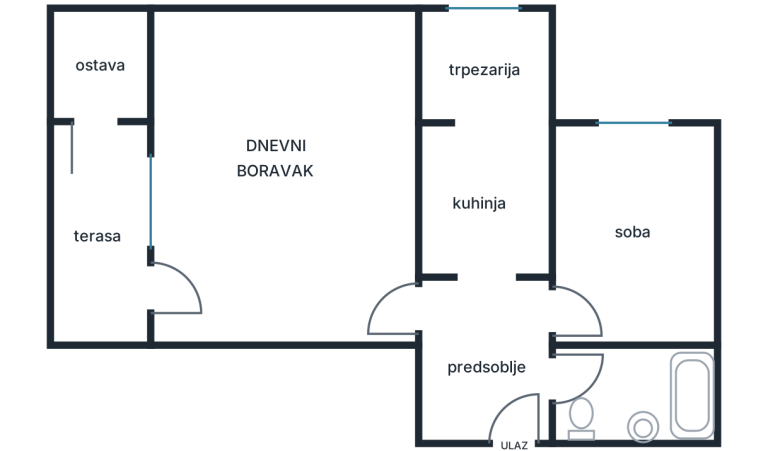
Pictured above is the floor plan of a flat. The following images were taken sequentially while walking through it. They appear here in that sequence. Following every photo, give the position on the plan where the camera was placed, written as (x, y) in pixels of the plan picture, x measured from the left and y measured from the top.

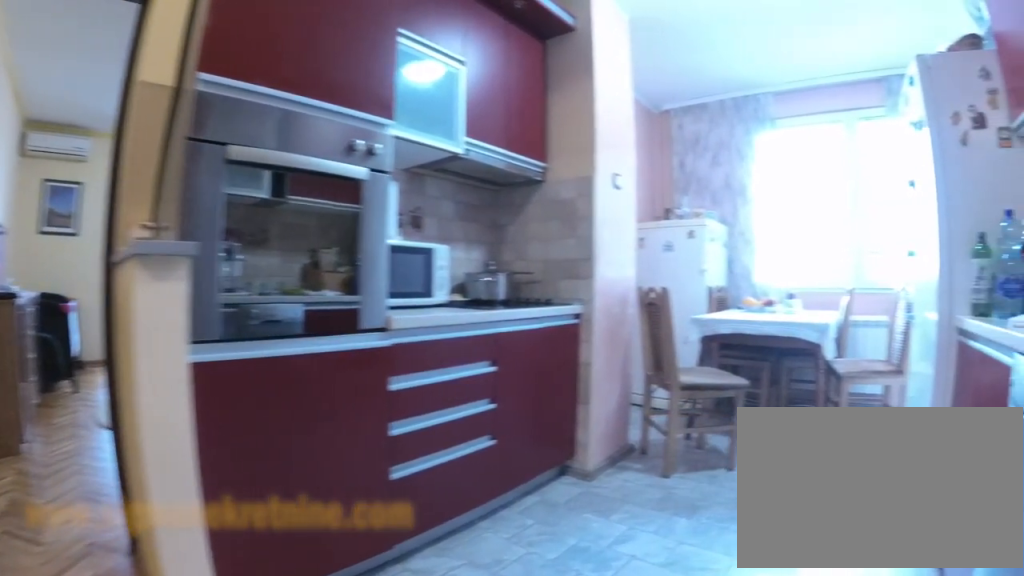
(507, 314)
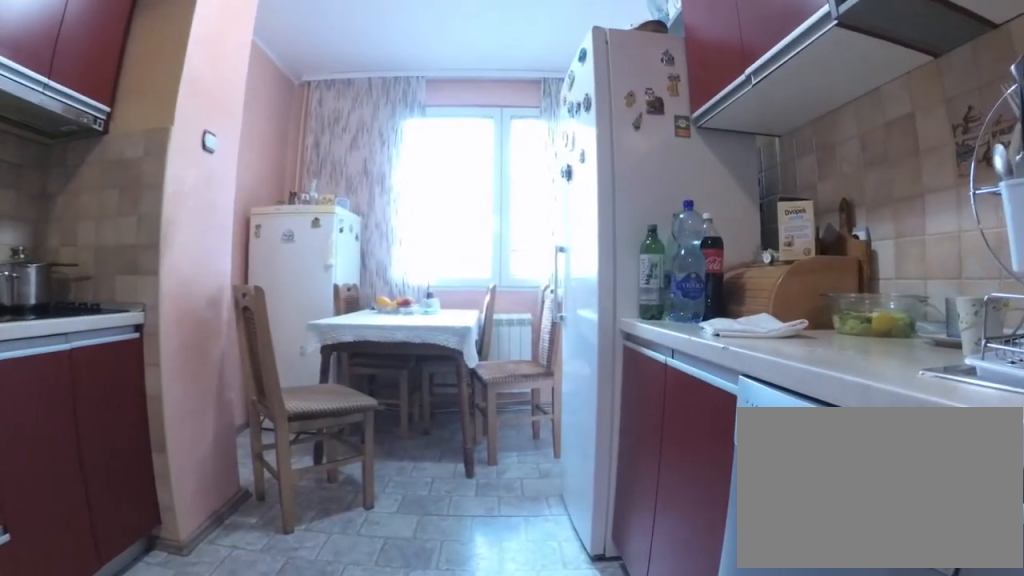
(498, 286)
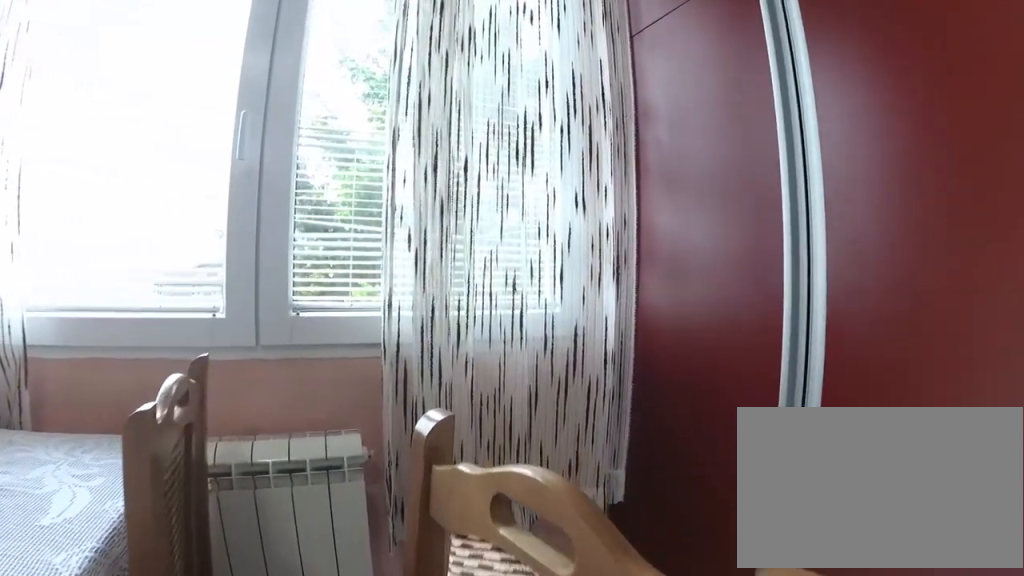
(498, 105)
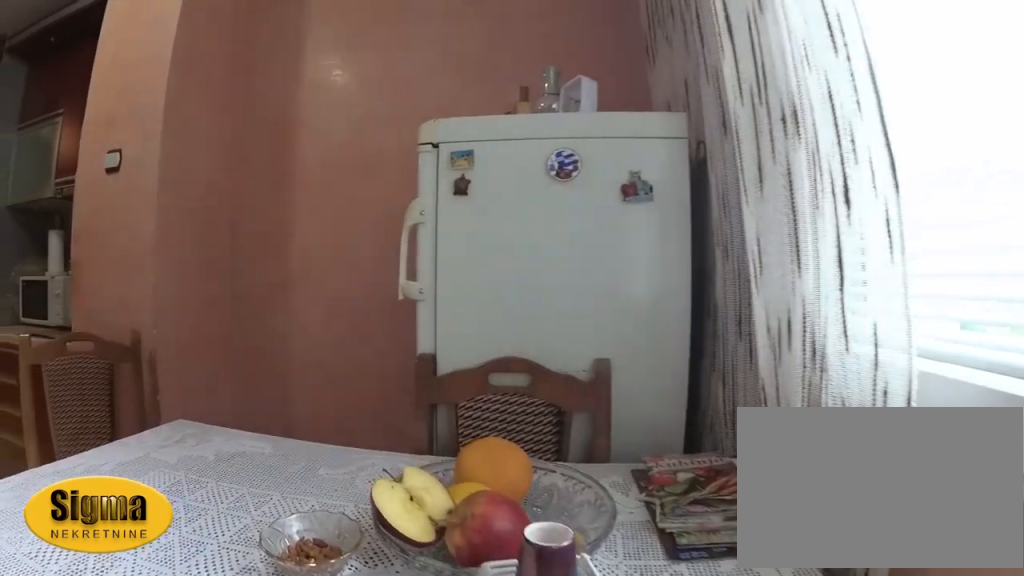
(515, 41)
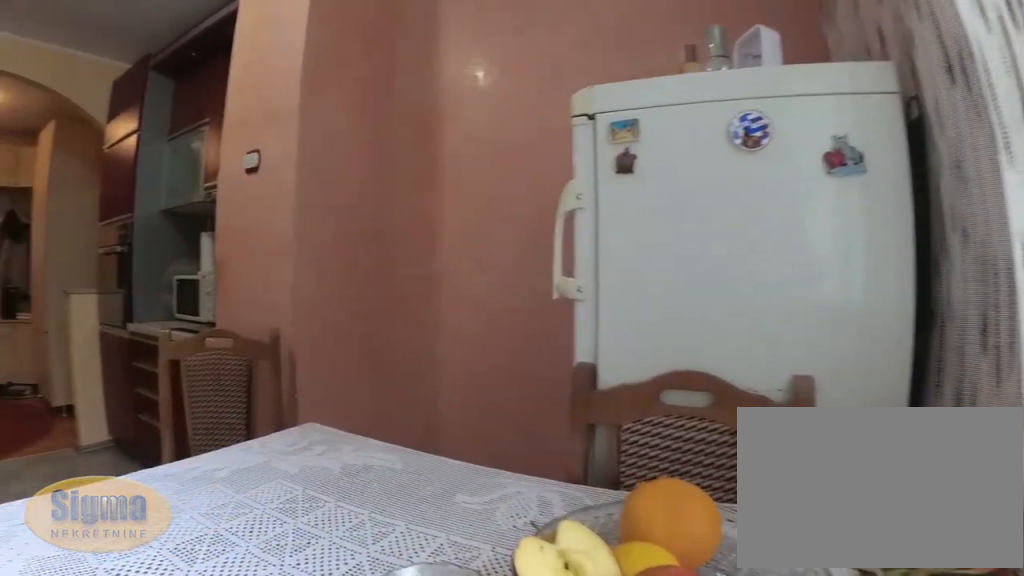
(513, 32)
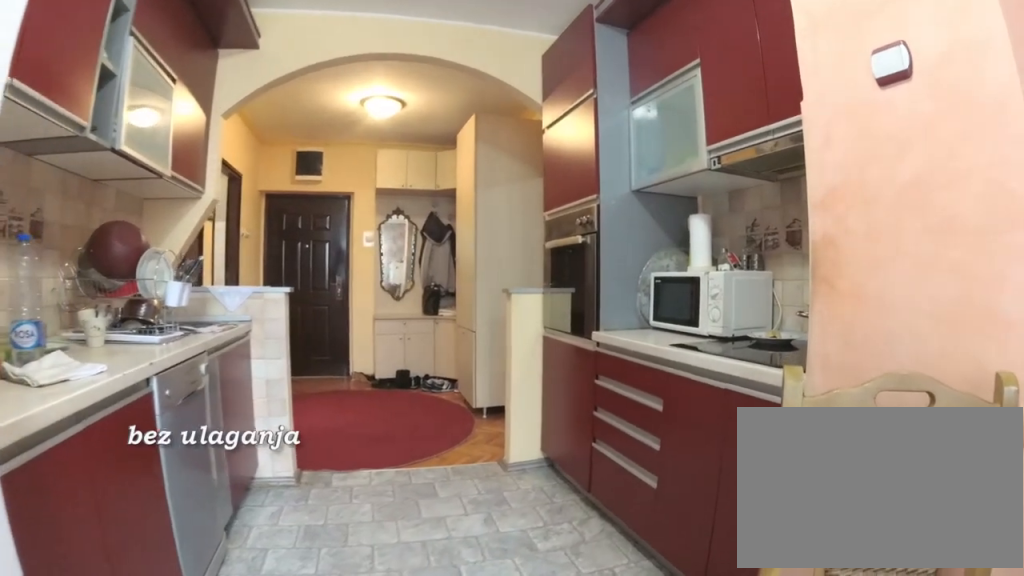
(485, 79)
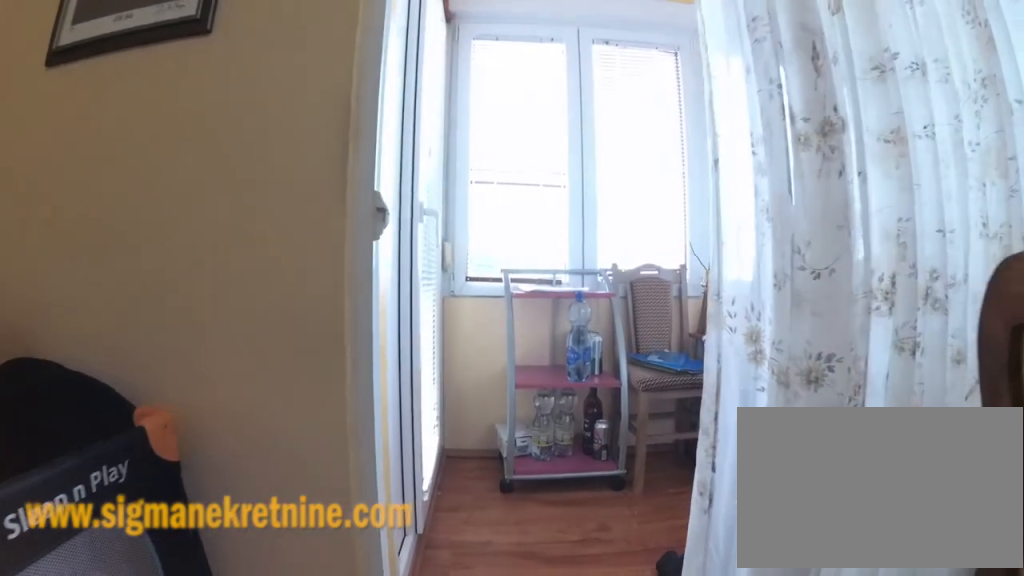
(225, 283)
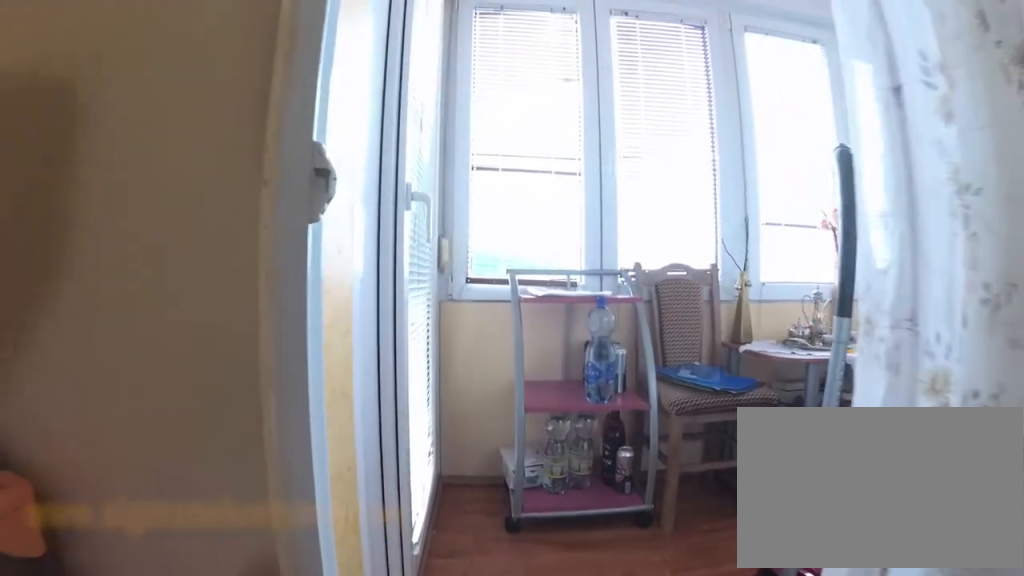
(202, 286)
